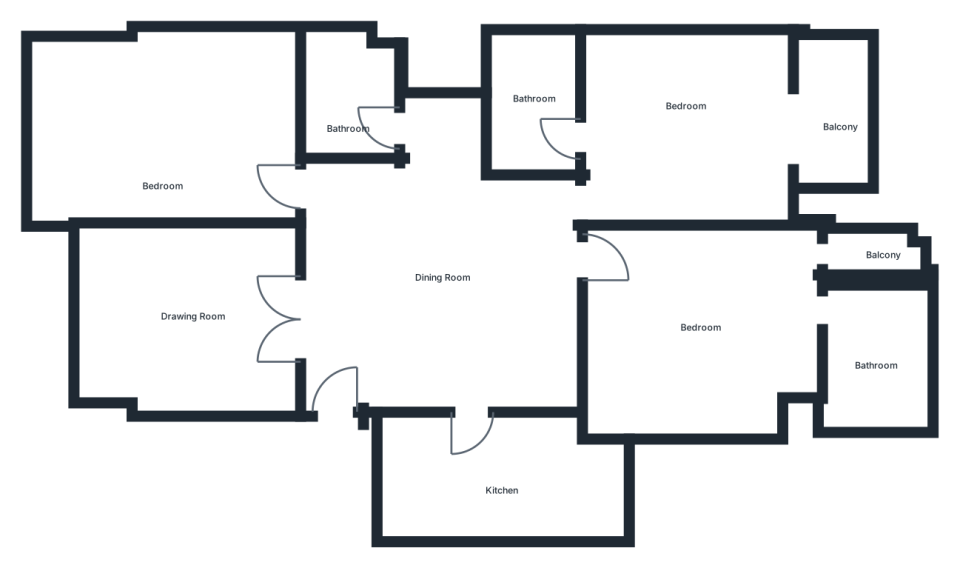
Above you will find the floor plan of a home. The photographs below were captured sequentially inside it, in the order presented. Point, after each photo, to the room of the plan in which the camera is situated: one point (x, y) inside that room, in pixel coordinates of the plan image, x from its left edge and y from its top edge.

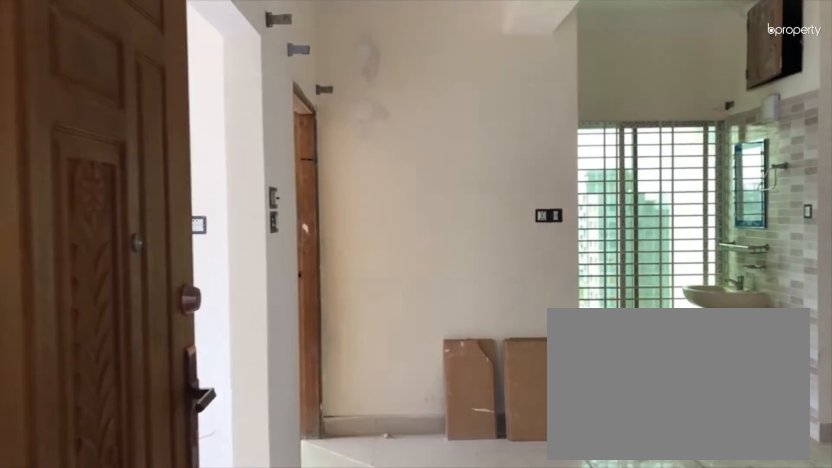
(331, 399)
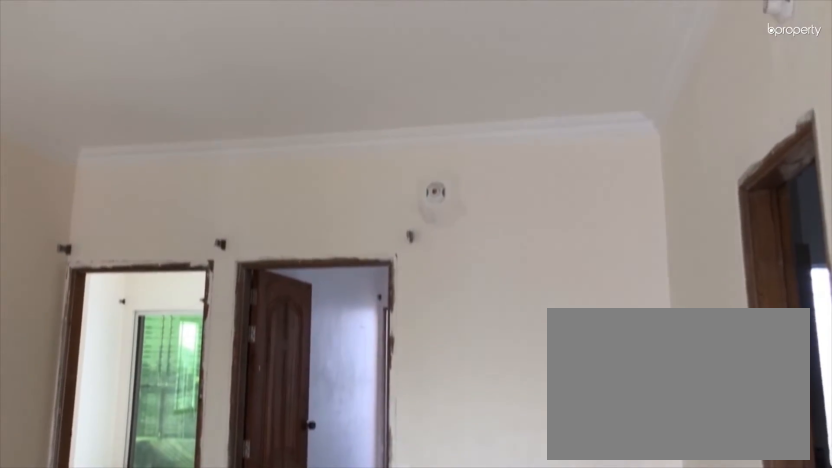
(423, 297)
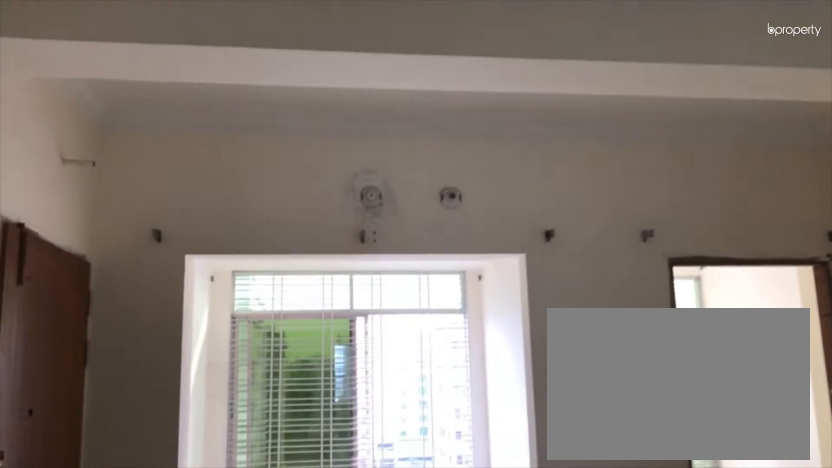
(423, 297)
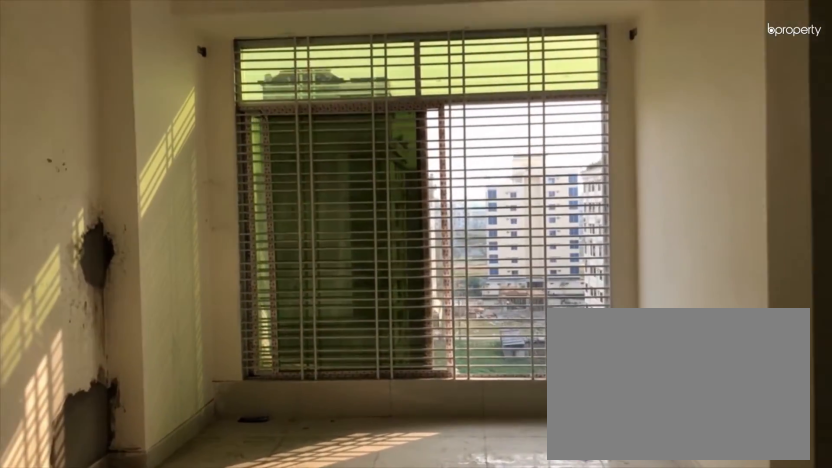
(180, 332)
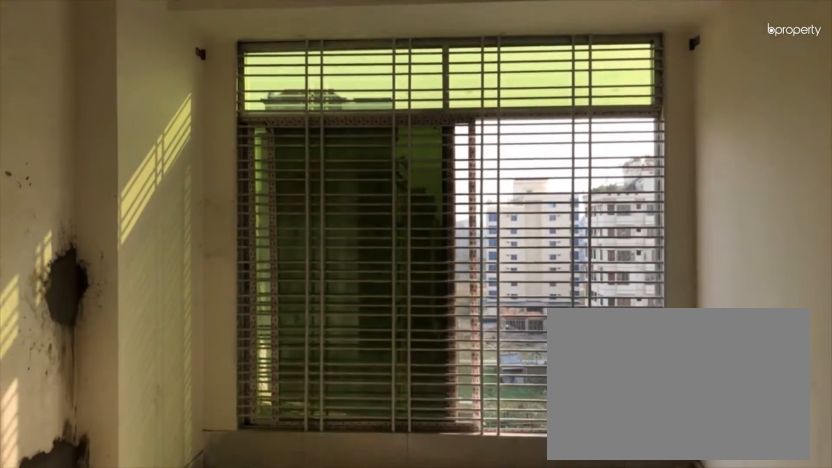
(180, 332)
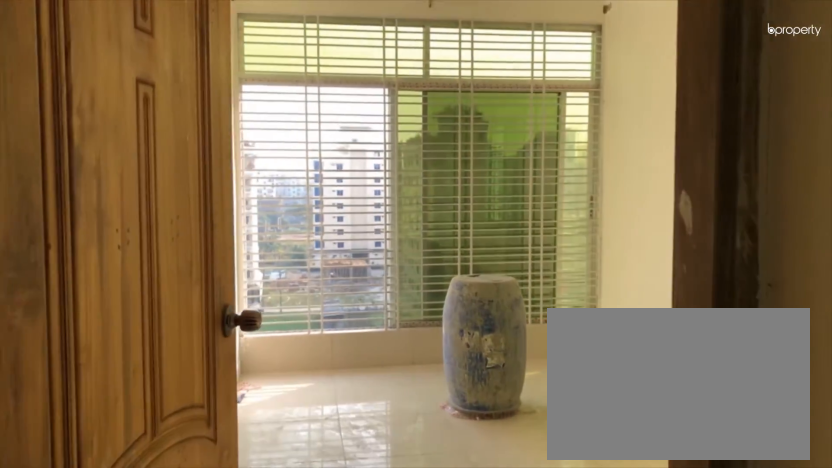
(310, 191)
